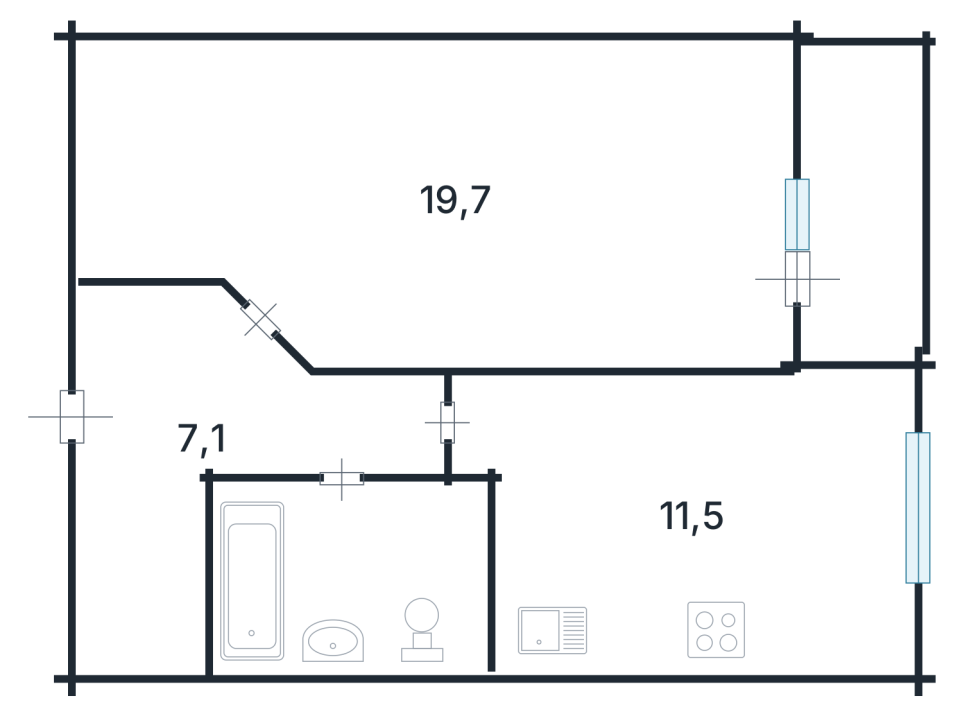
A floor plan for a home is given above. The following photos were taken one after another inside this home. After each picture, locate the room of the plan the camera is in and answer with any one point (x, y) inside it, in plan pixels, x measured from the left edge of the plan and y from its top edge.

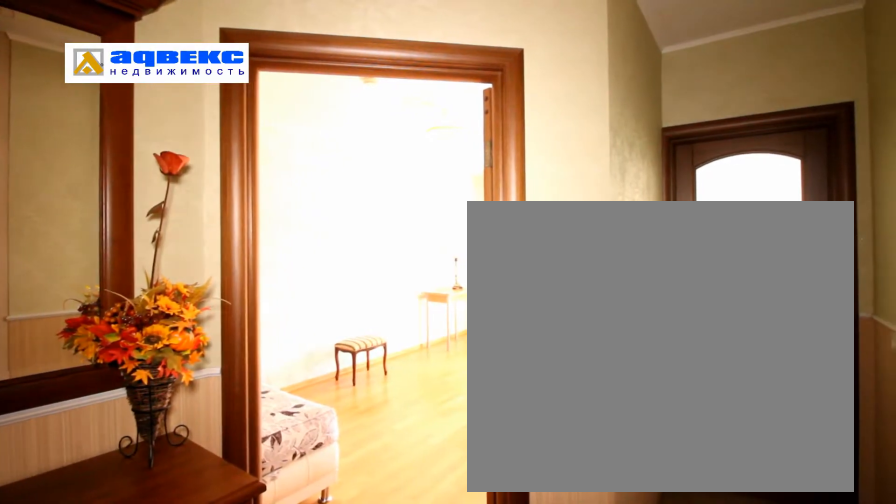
(282, 460)
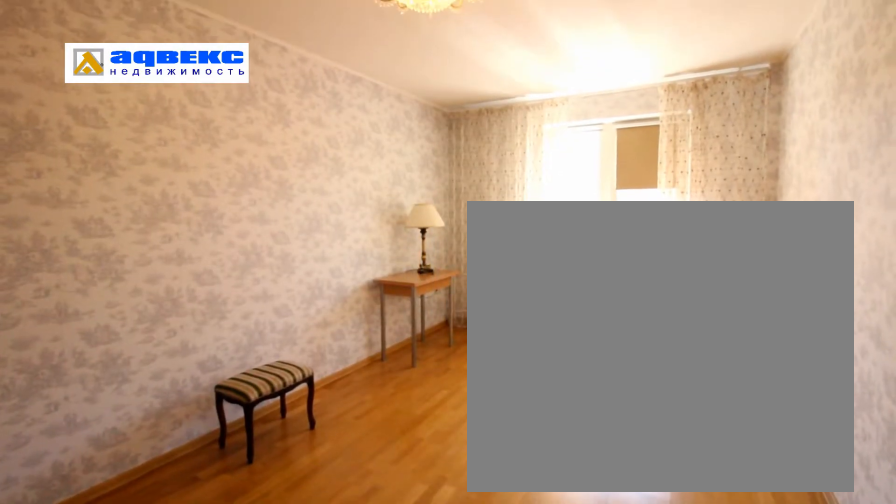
(520, 244)
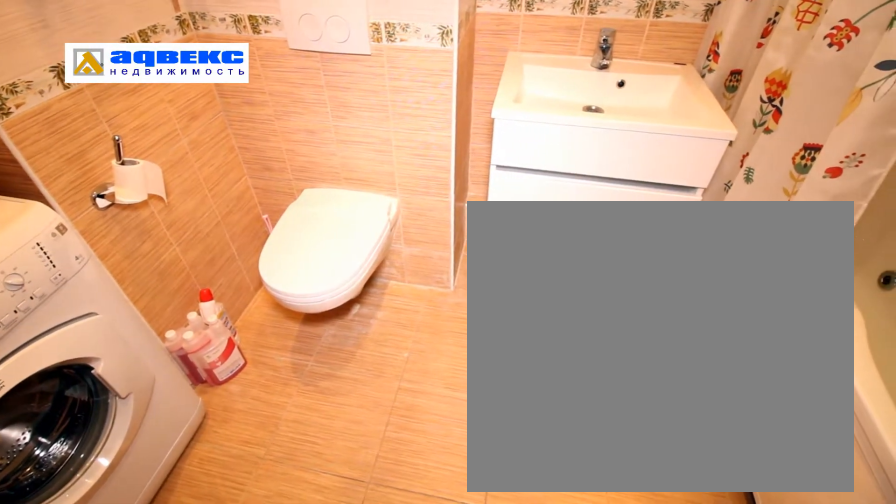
(342, 633)
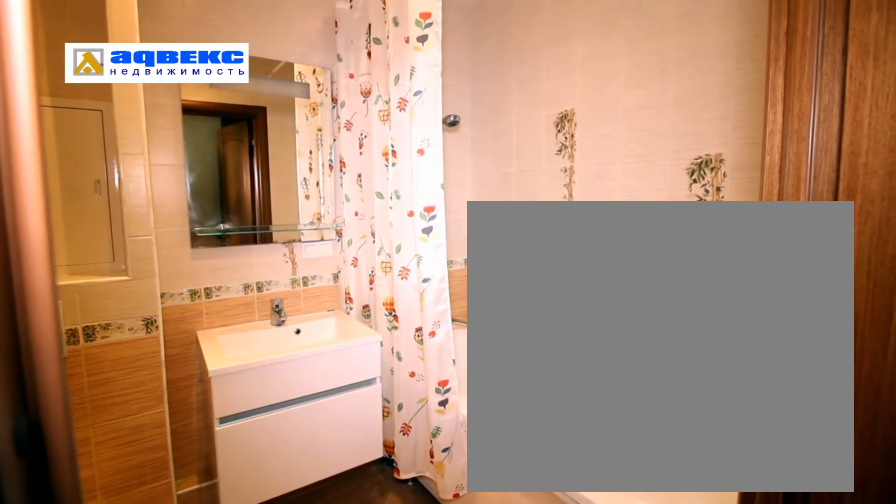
(342, 633)
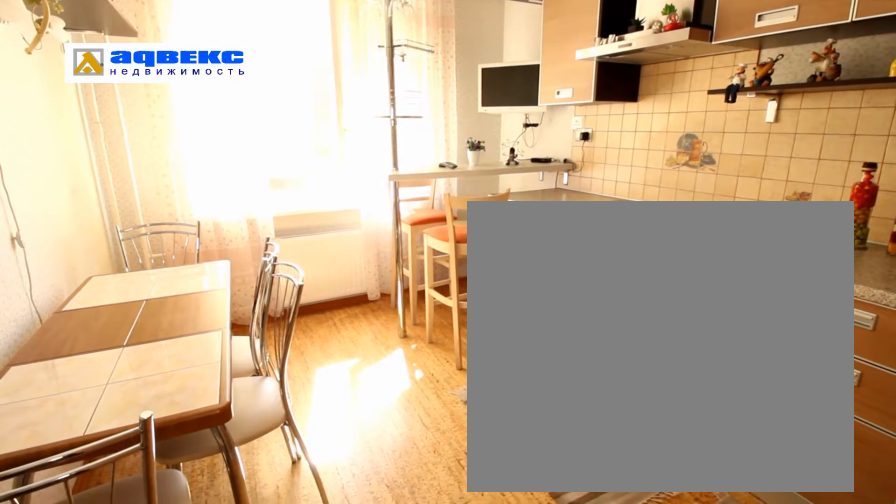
(629, 556)
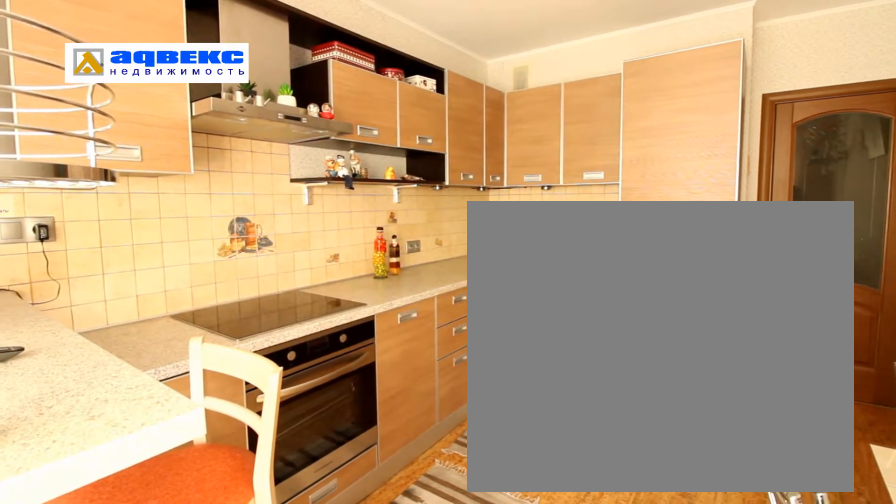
(629, 556)
